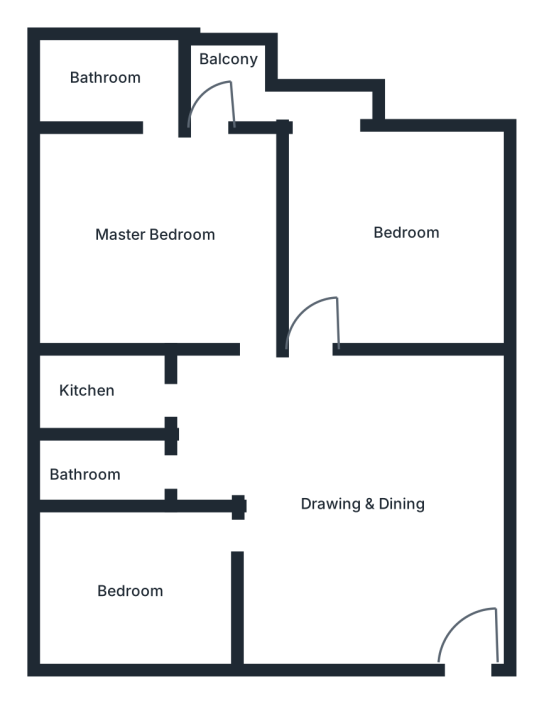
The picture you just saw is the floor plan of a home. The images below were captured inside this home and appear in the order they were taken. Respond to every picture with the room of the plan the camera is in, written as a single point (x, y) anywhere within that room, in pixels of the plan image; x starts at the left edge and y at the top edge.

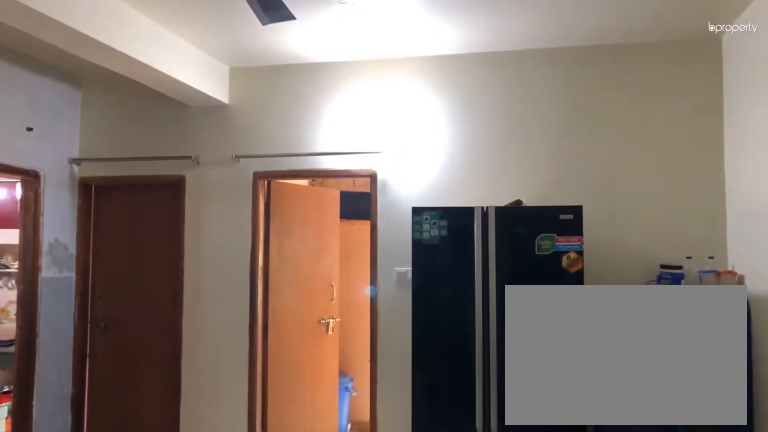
(345, 493)
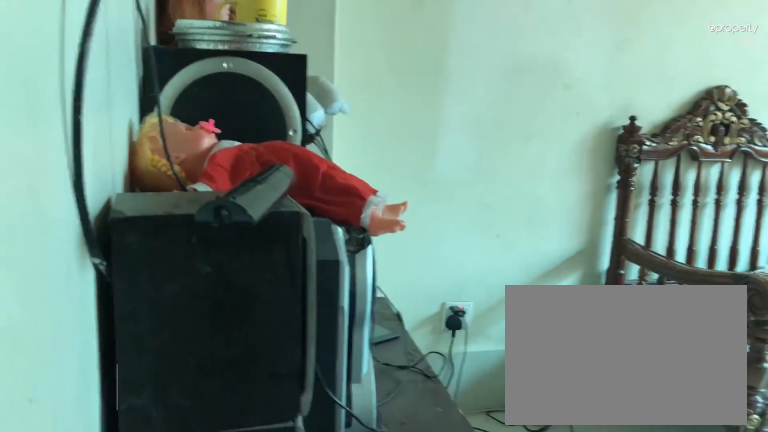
(139, 584)
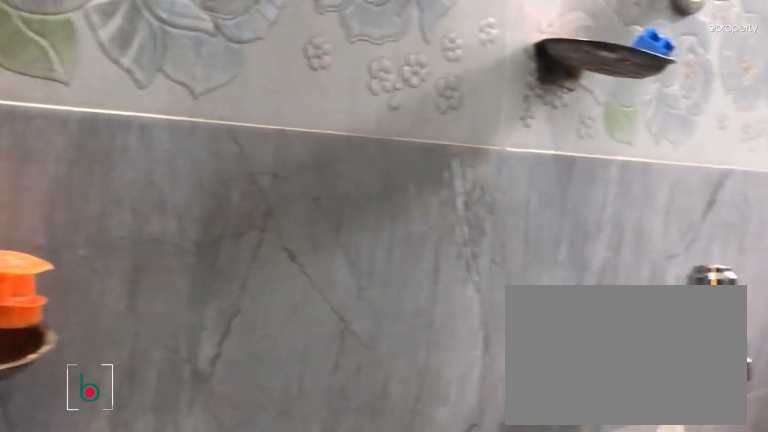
(96, 472)
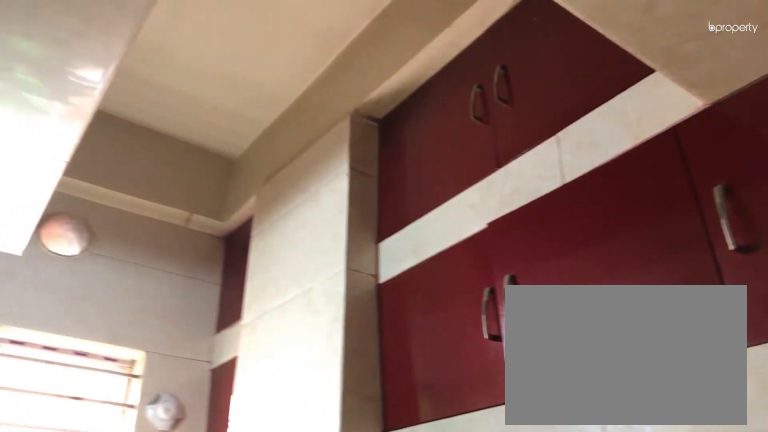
(85, 398)
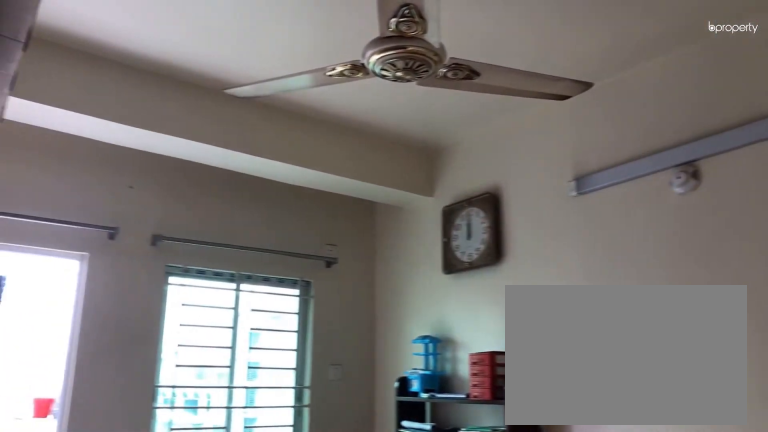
(403, 231)
